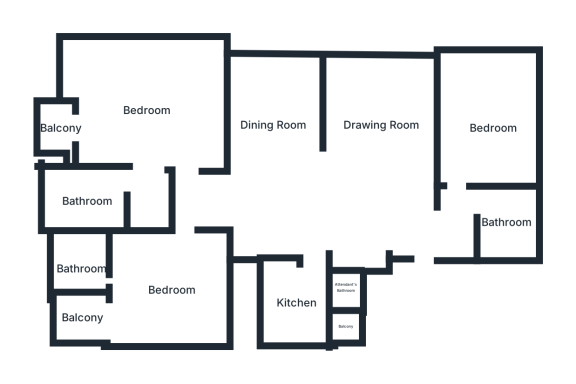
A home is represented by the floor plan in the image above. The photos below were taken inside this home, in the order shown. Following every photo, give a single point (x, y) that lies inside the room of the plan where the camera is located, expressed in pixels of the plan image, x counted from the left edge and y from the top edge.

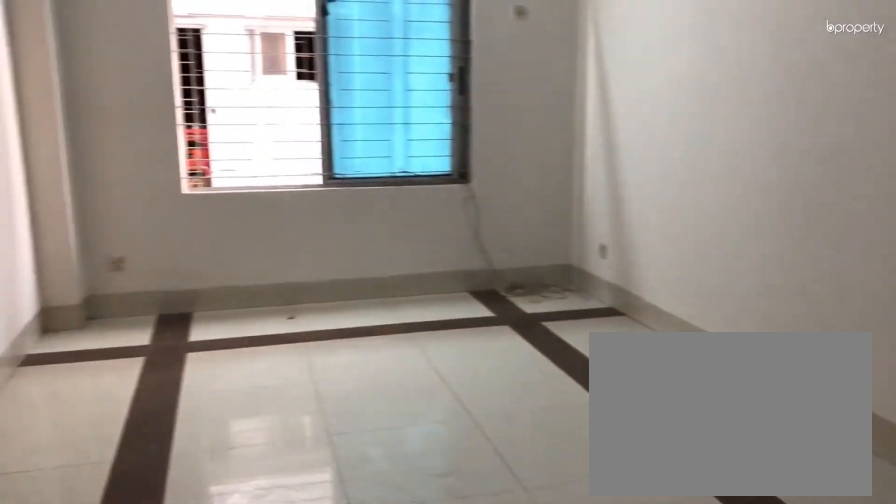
(383, 129)
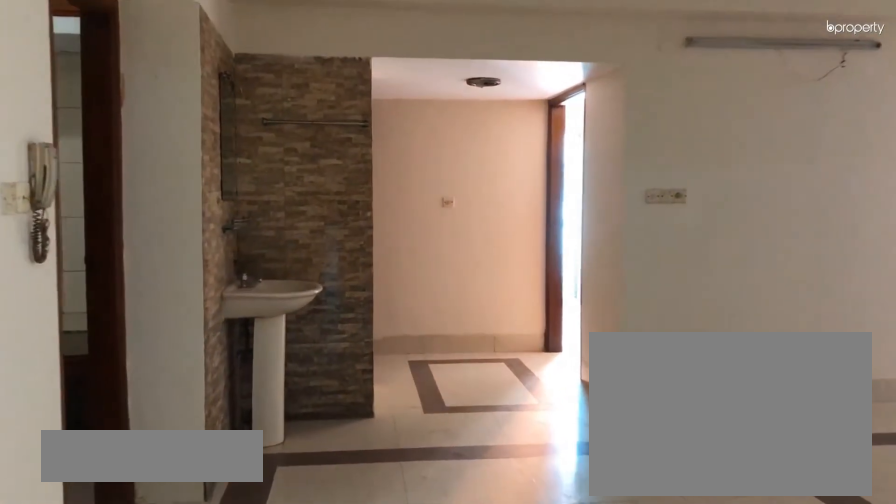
(276, 126)
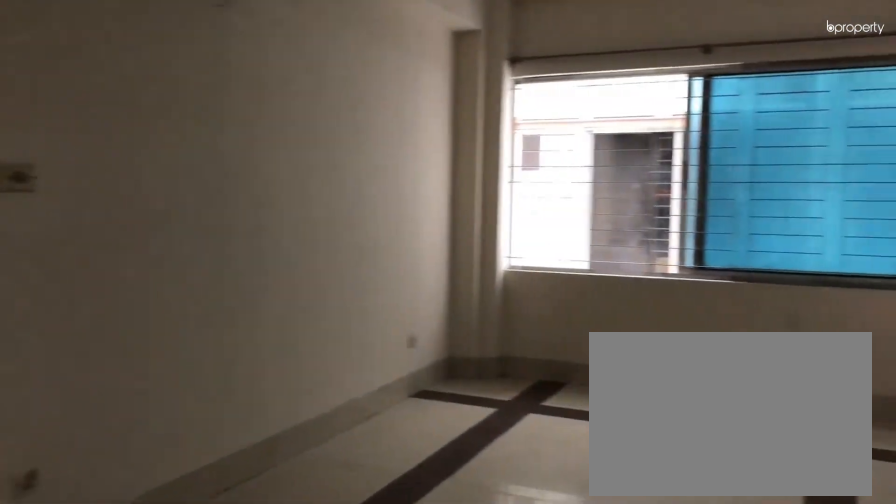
(276, 126)
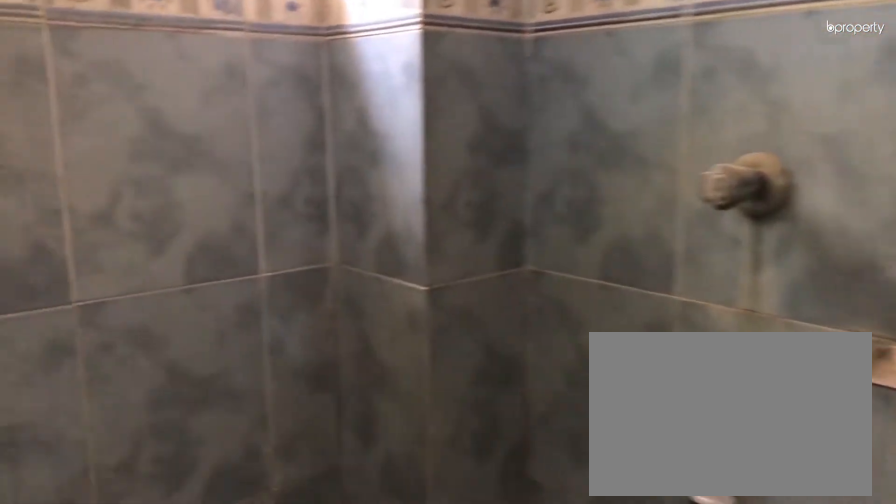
(506, 219)
